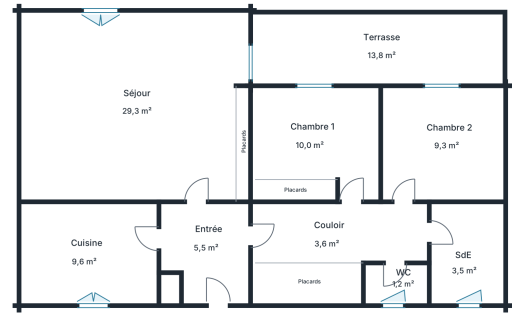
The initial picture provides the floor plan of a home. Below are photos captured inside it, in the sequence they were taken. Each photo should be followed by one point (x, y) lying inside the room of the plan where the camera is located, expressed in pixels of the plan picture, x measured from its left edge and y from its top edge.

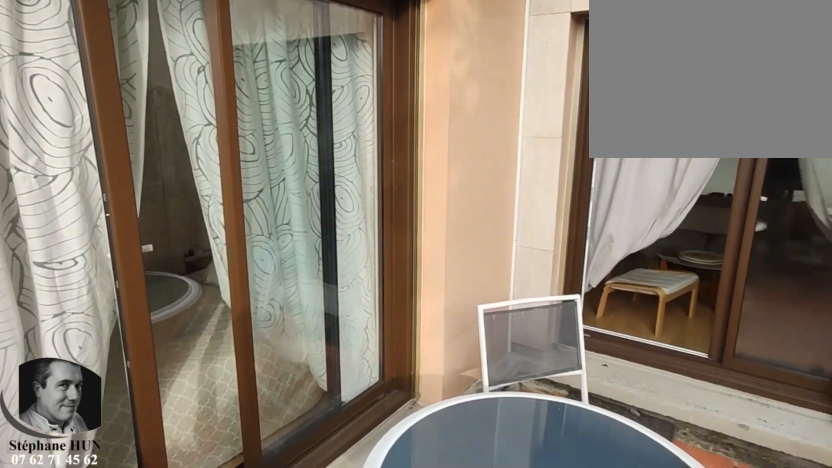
(380, 45)
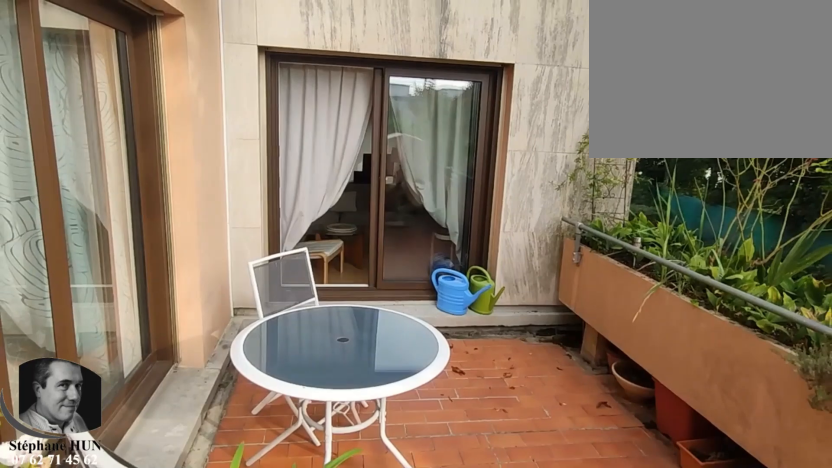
(380, 45)
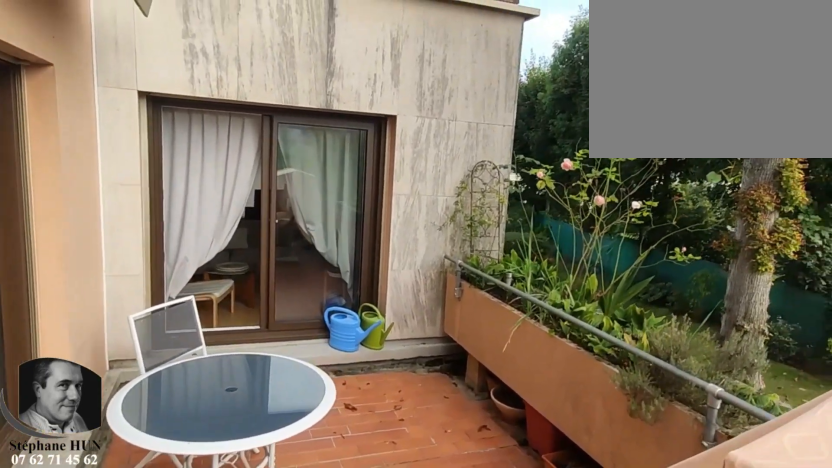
(380, 45)
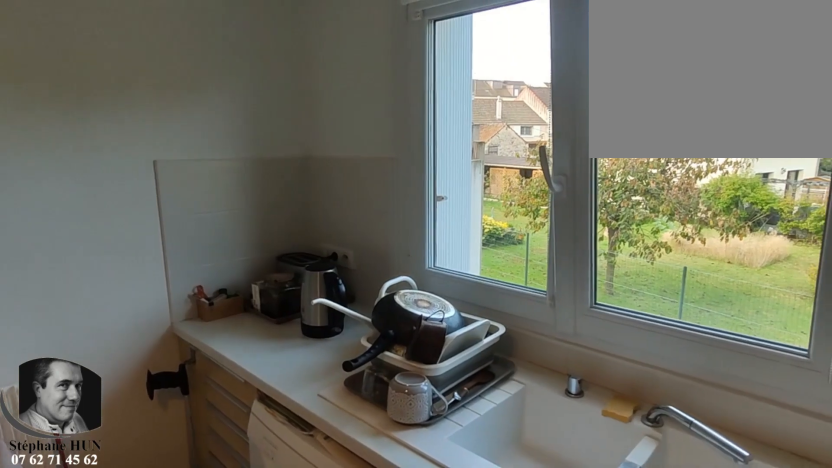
(88, 252)
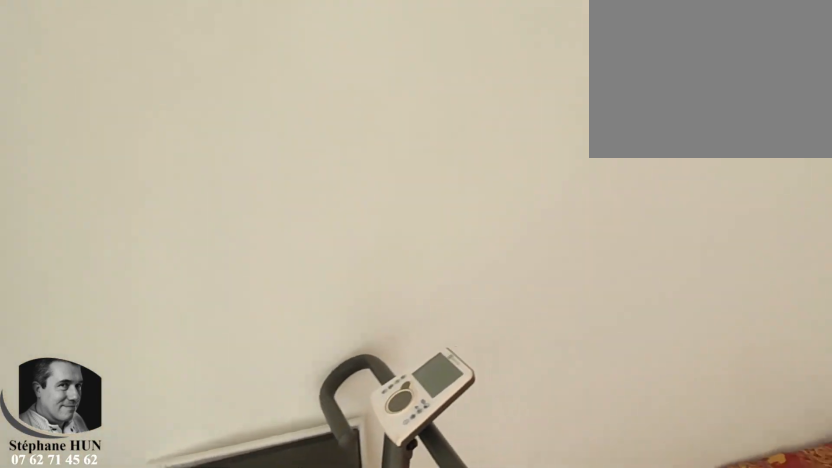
(443, 145)
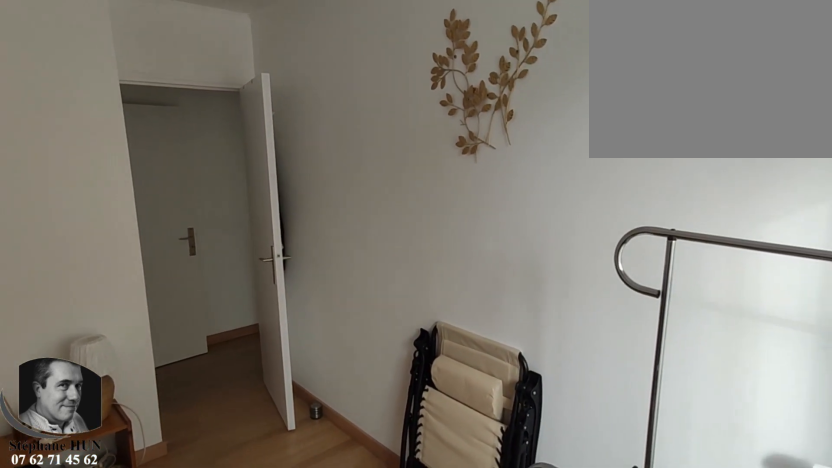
(443, 145)
